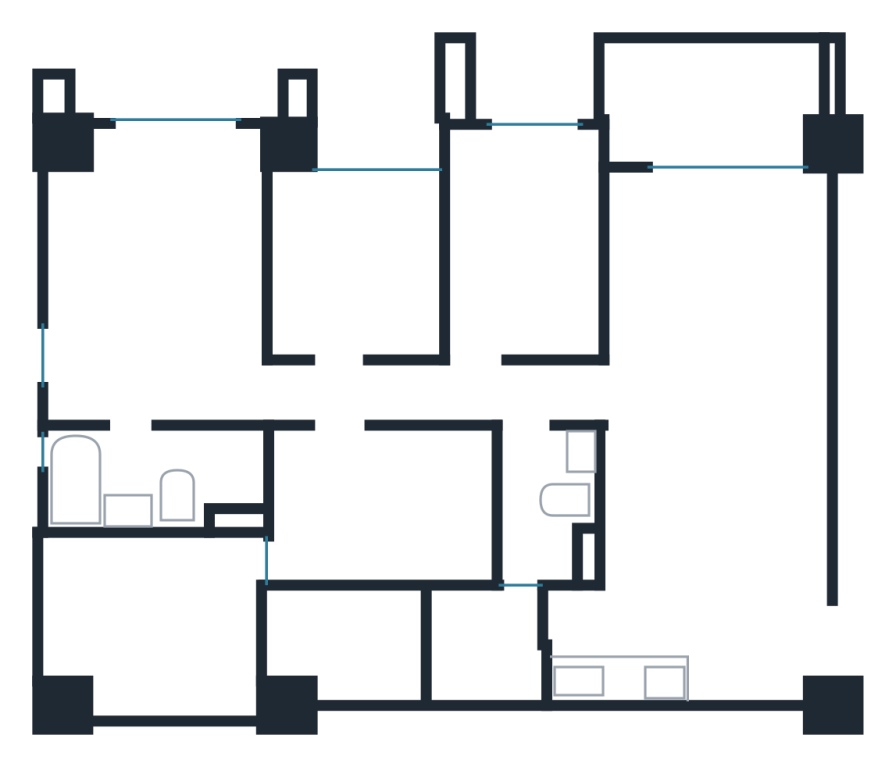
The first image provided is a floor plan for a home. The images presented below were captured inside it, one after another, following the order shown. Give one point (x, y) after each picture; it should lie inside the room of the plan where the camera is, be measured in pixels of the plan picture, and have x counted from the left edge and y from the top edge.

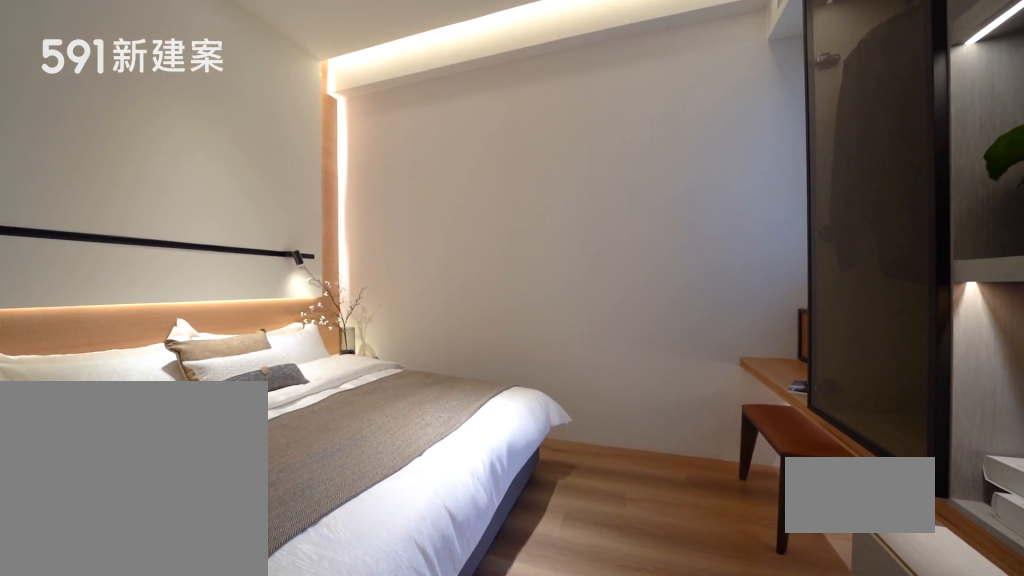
(390, 508)
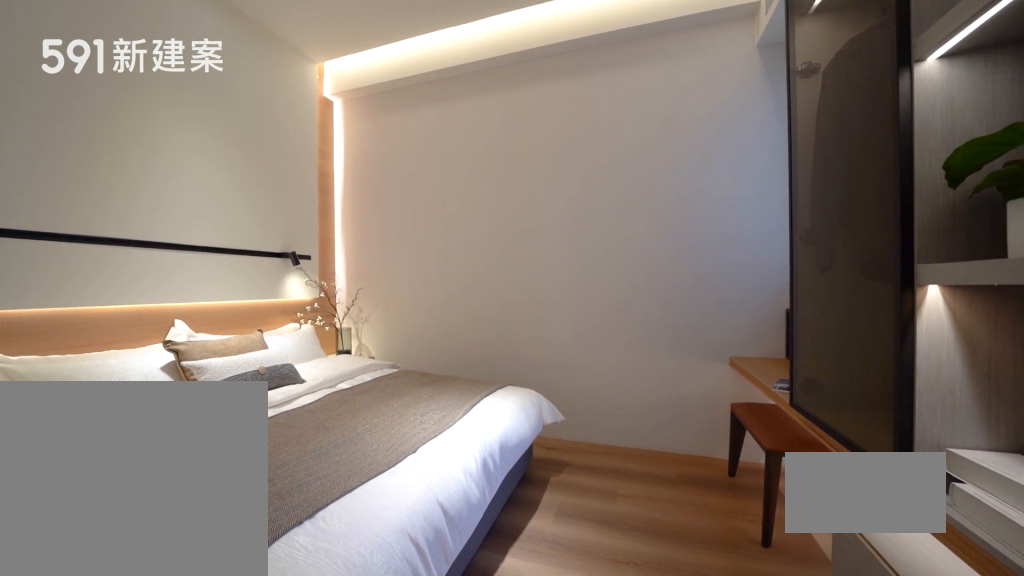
(390, 508)
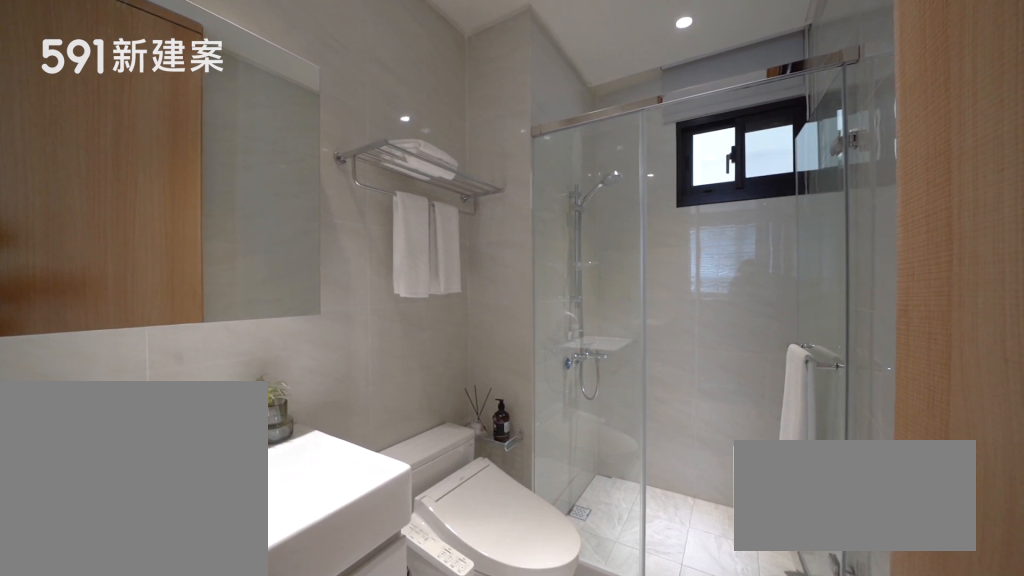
(546, 508)
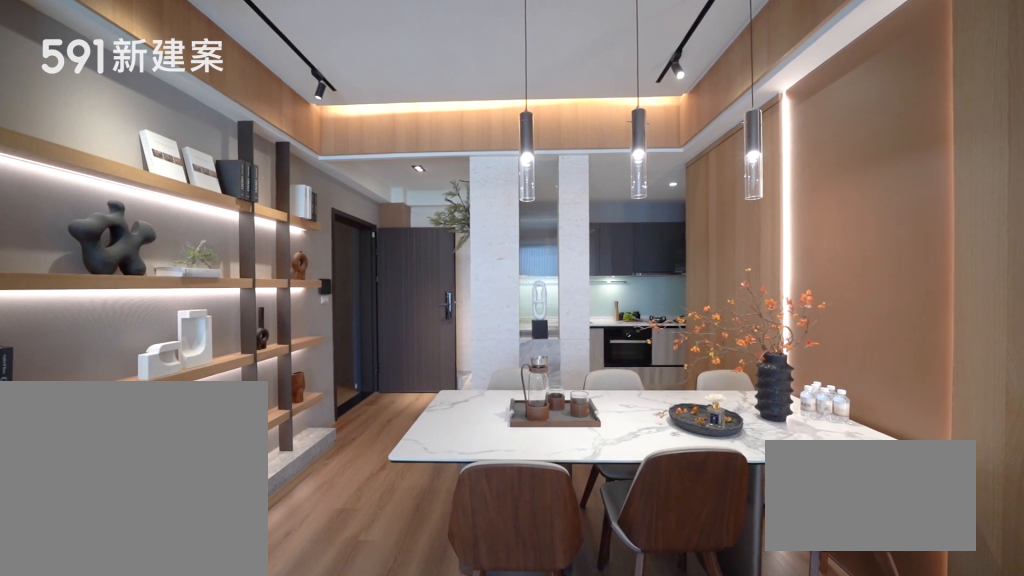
(712, 489)
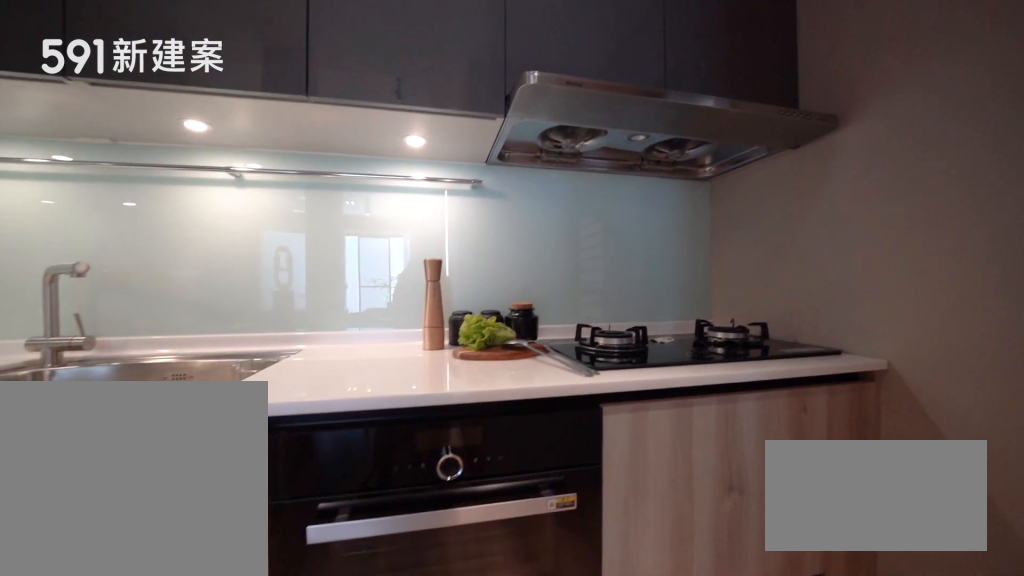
(643, 647)
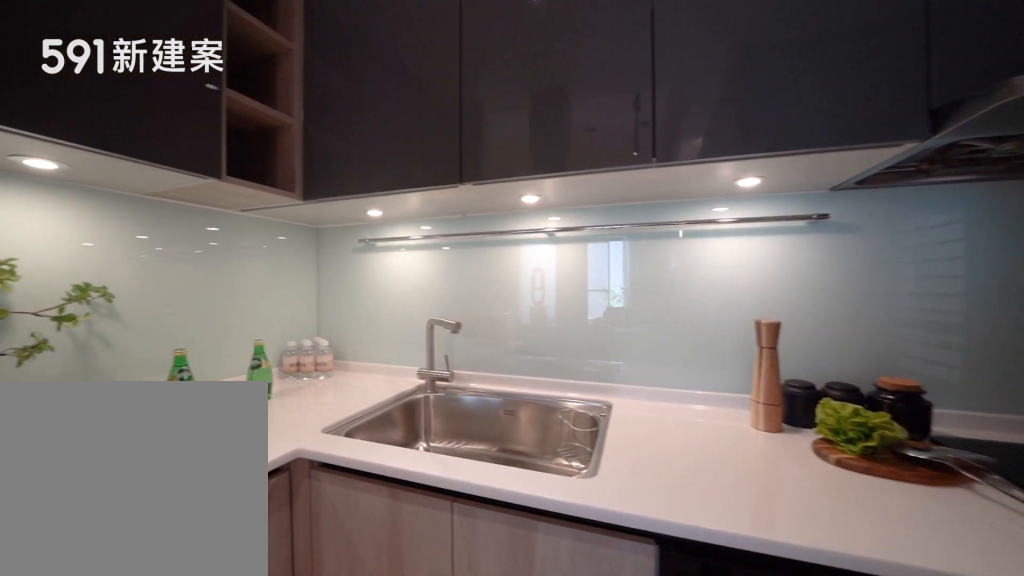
(643, 647)
